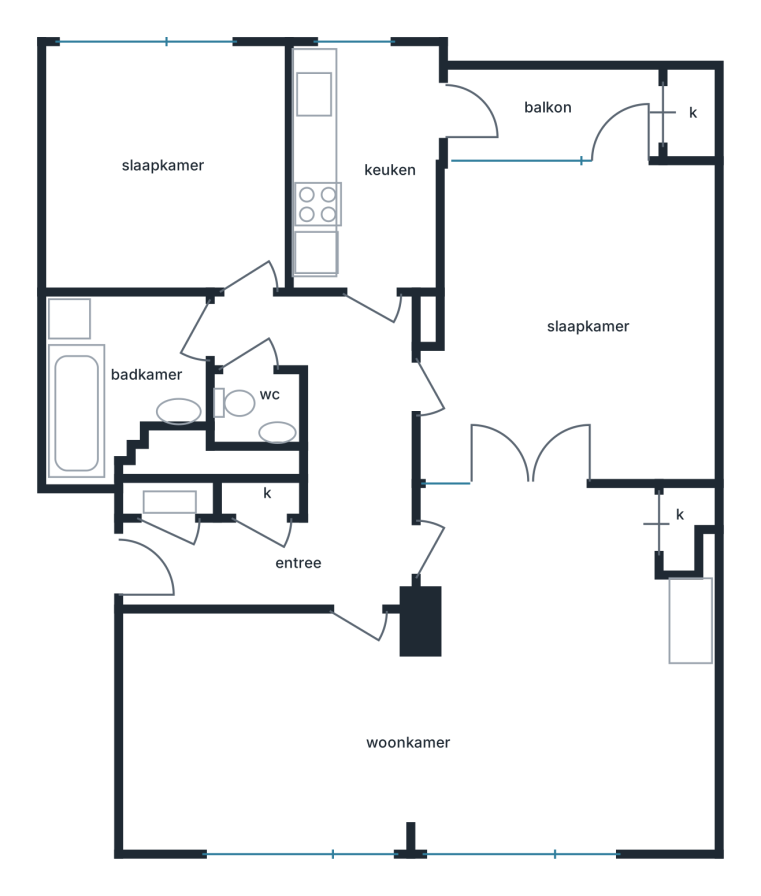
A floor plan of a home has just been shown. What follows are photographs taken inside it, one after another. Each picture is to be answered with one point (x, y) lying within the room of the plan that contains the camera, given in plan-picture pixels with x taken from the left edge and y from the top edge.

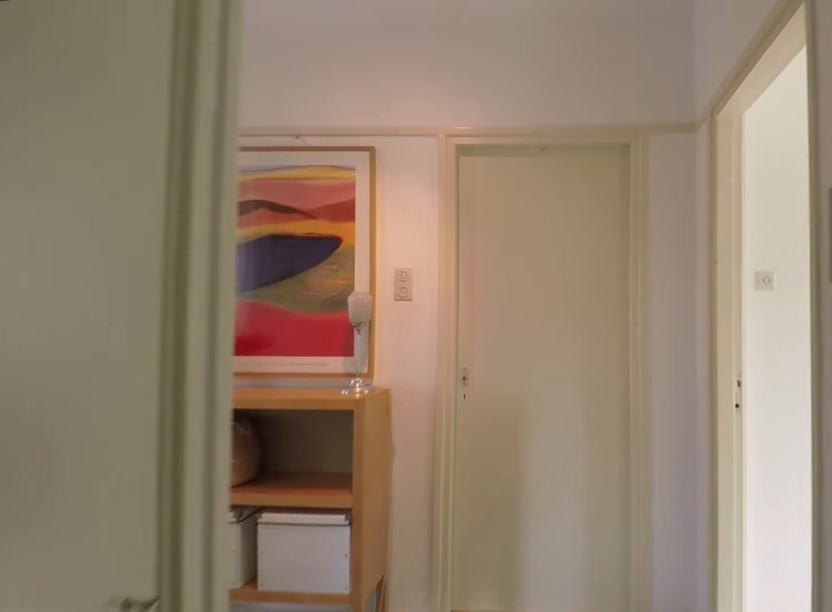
(317, 464)
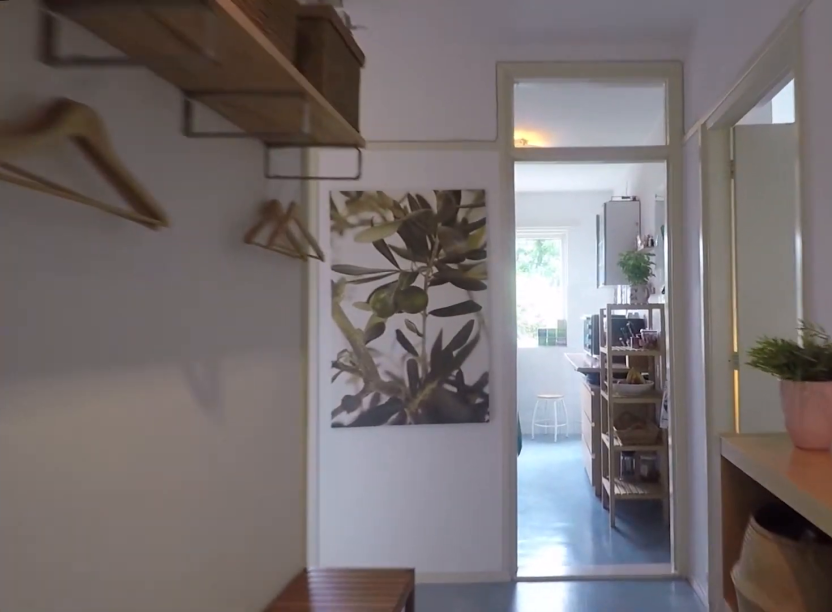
(313, 464)
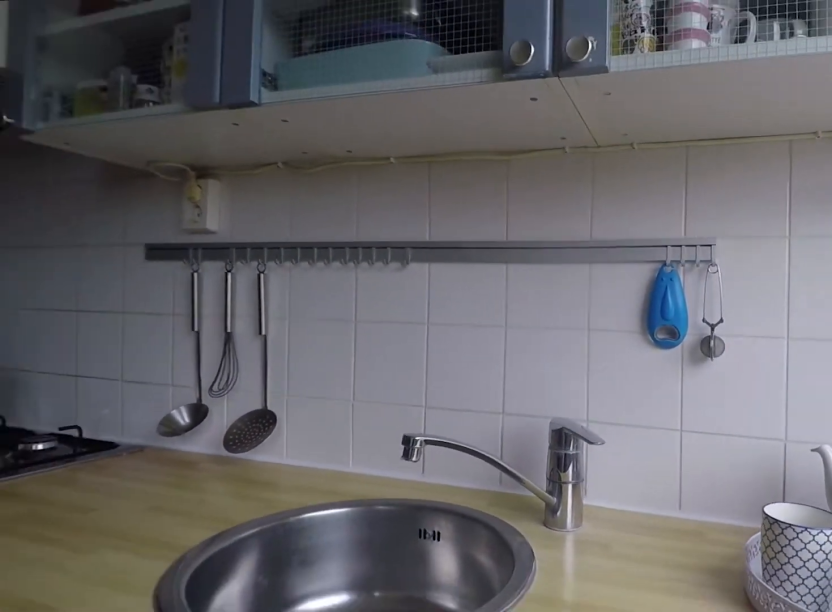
(319, 154)
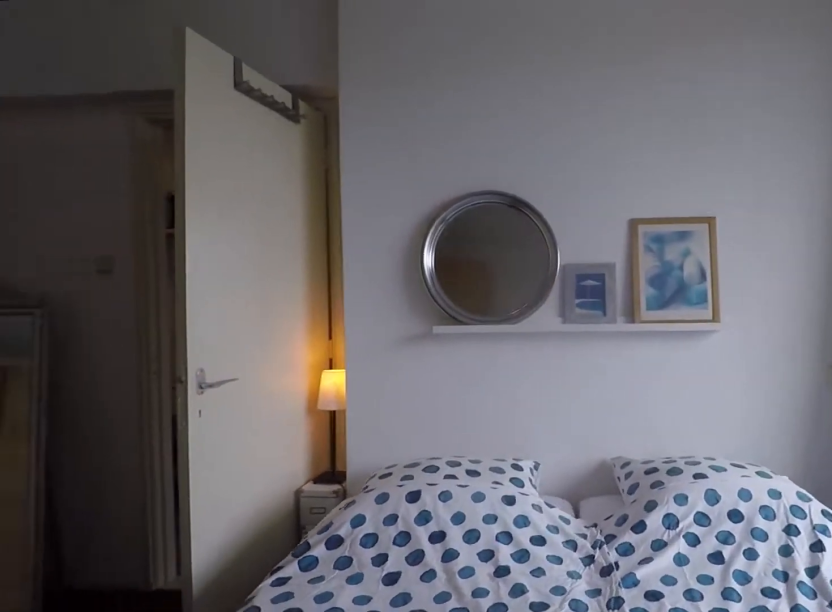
(572, 326)
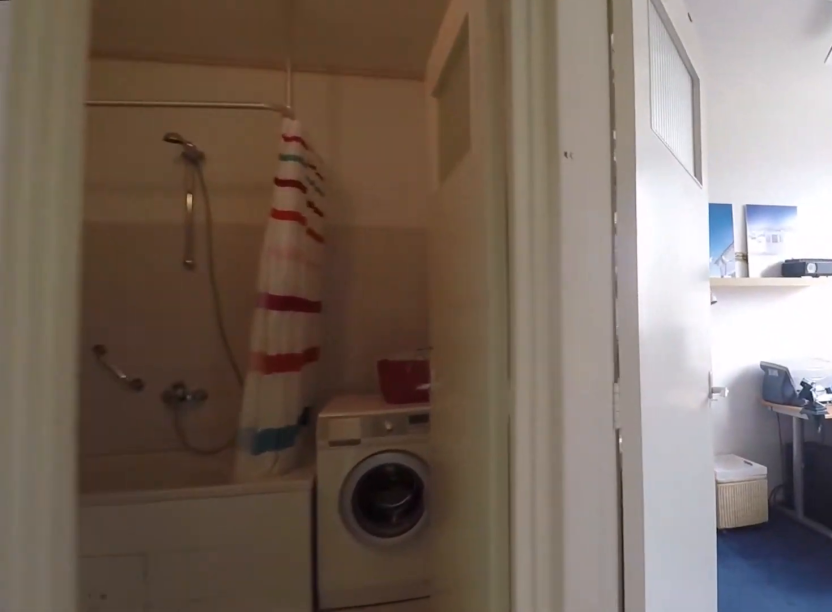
(328, 518)
